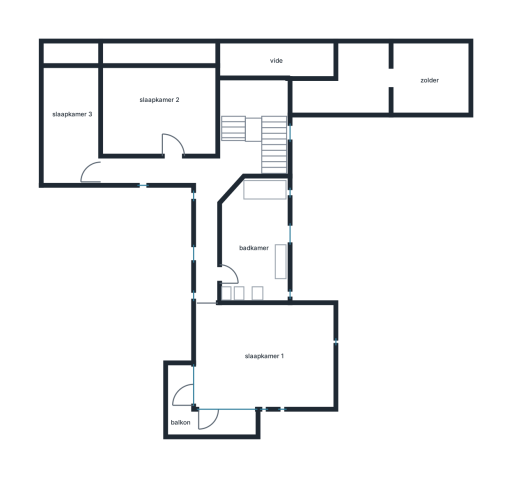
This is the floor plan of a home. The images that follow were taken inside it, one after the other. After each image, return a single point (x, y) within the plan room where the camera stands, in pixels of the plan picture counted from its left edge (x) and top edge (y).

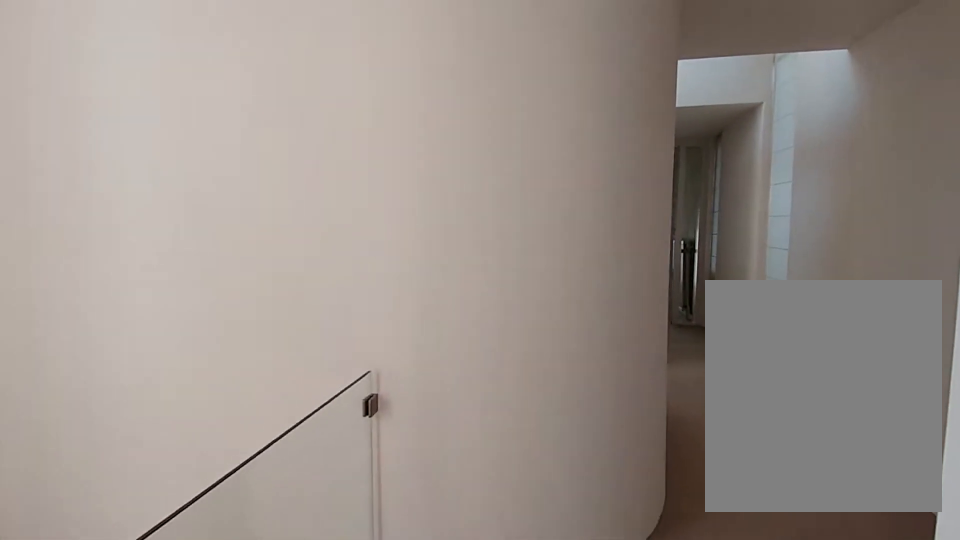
(213, 165)
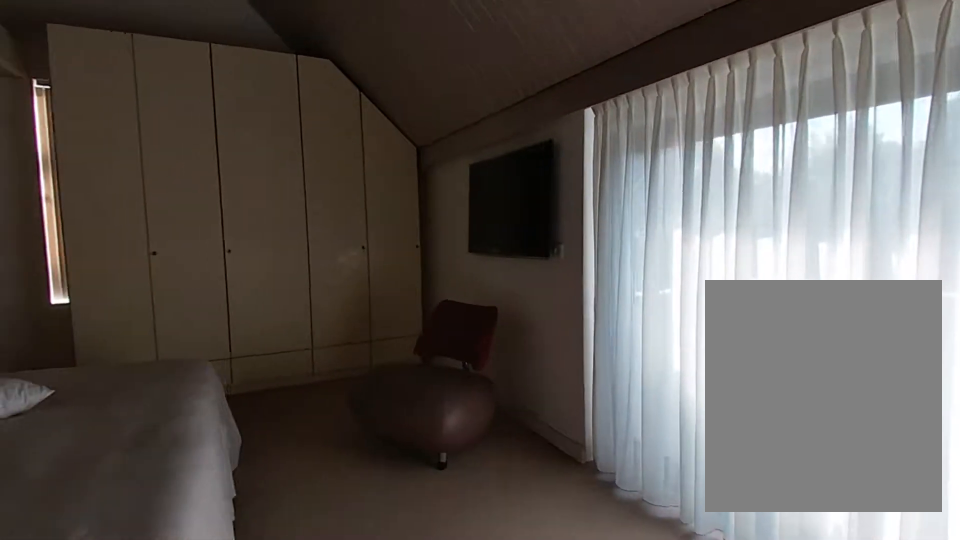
(264, 355)
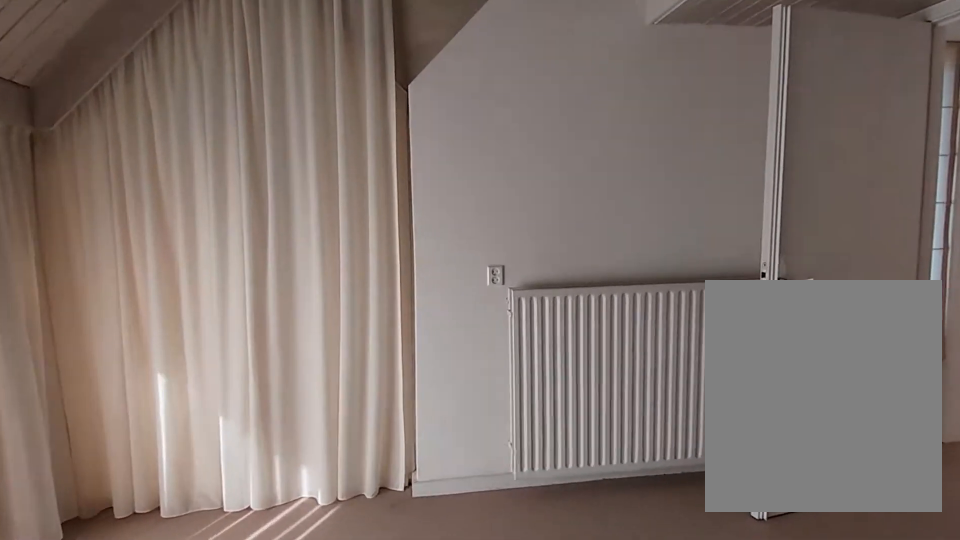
(264, 355)
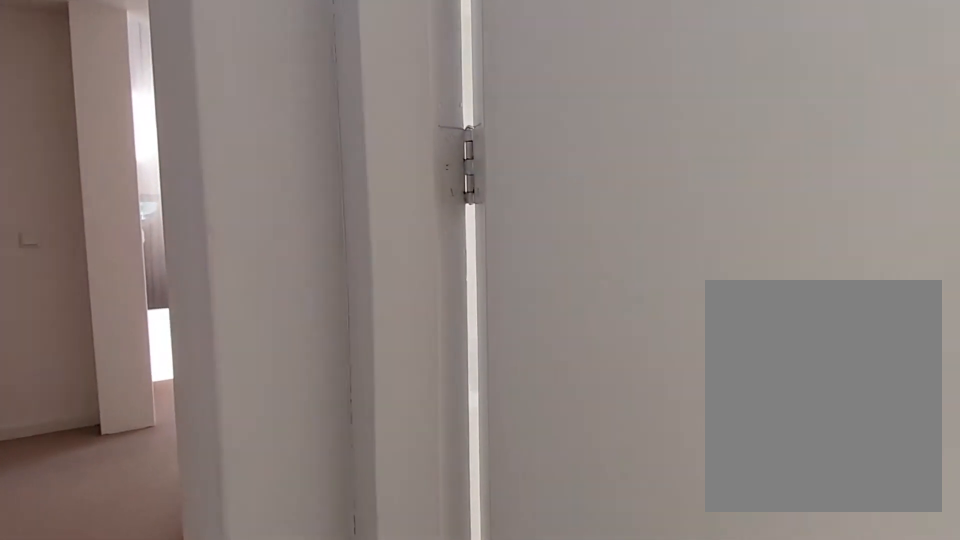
(213, 165)
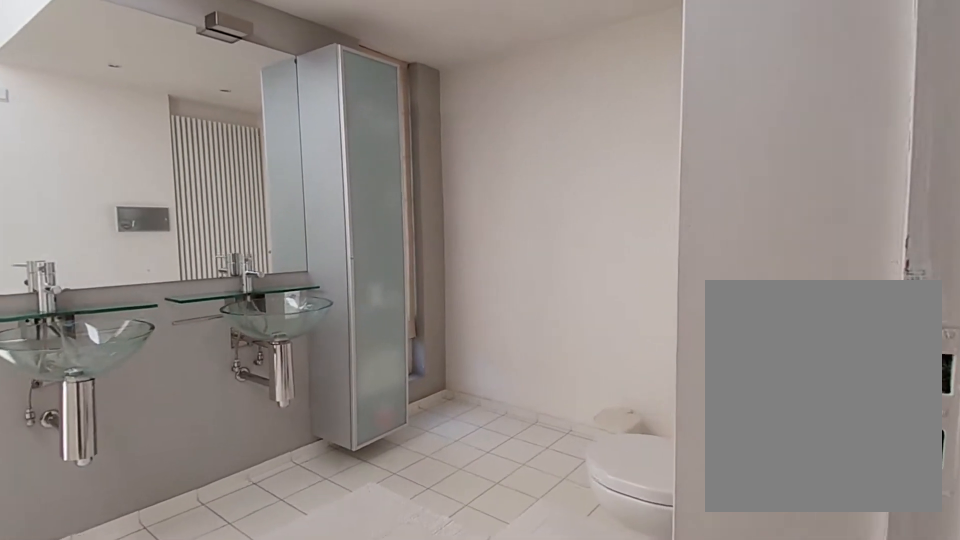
(254, 243)
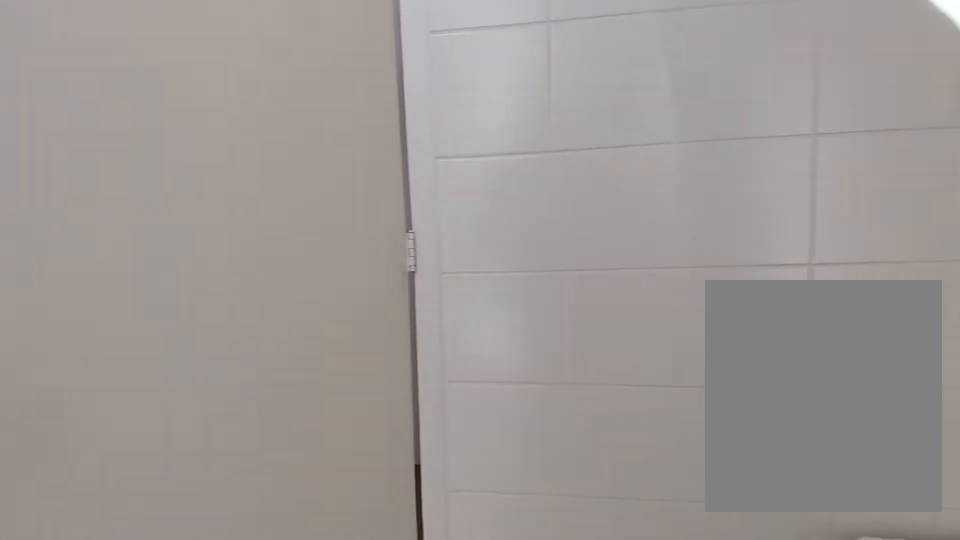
(254, 243)
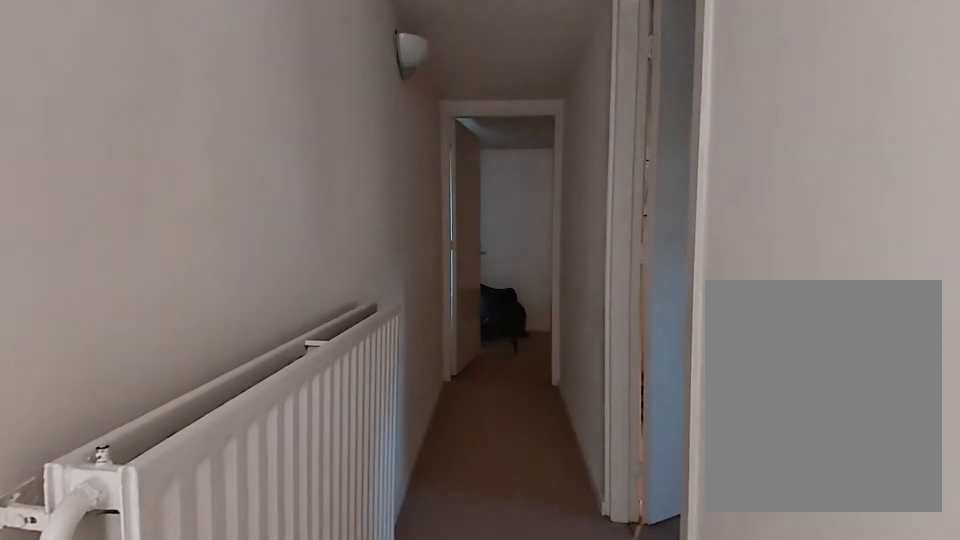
(213, 165)
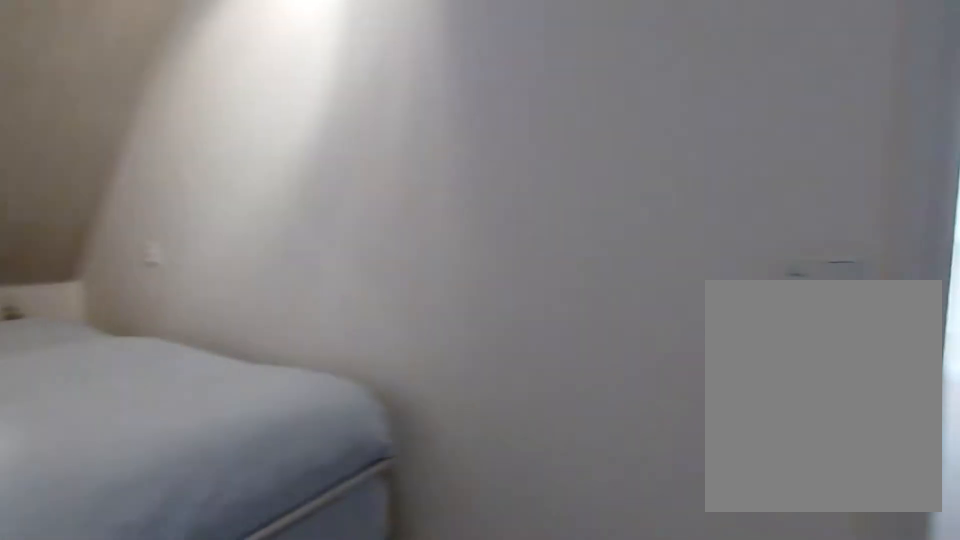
(72, 125)
